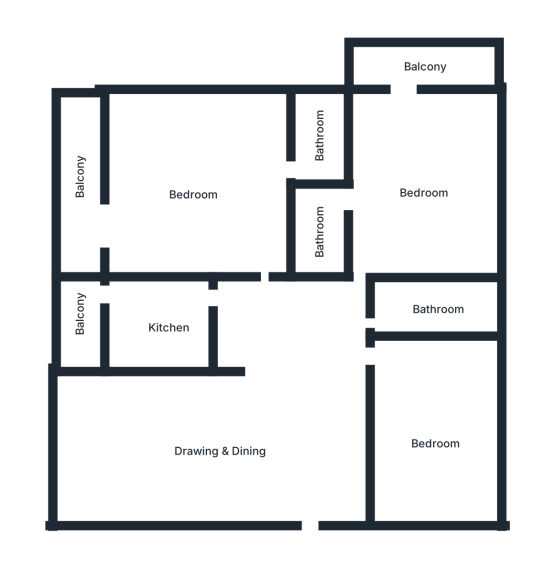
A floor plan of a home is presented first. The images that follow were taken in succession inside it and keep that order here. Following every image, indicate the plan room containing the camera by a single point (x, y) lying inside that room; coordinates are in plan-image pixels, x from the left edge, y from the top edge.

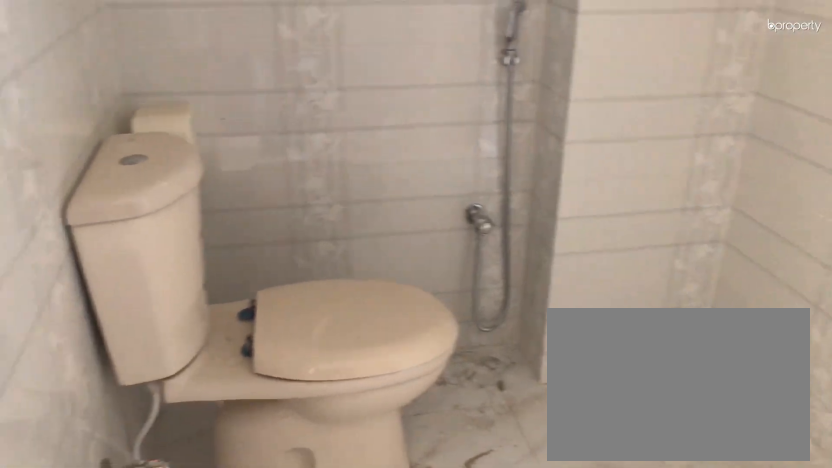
(318, 140)
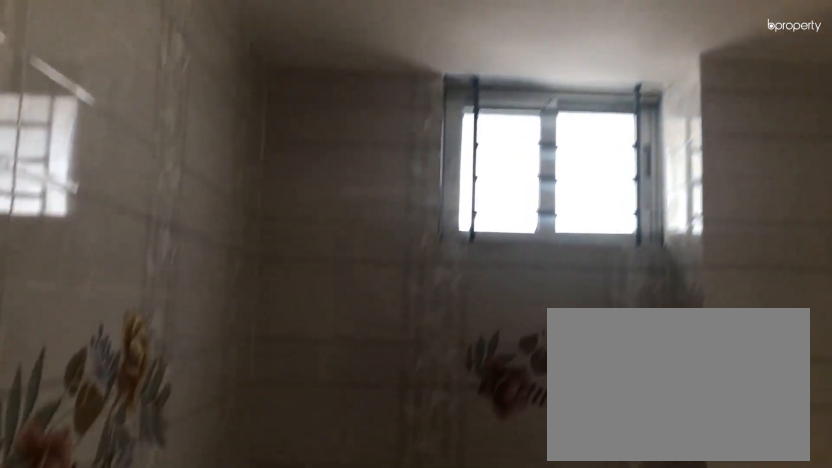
(318, 140)
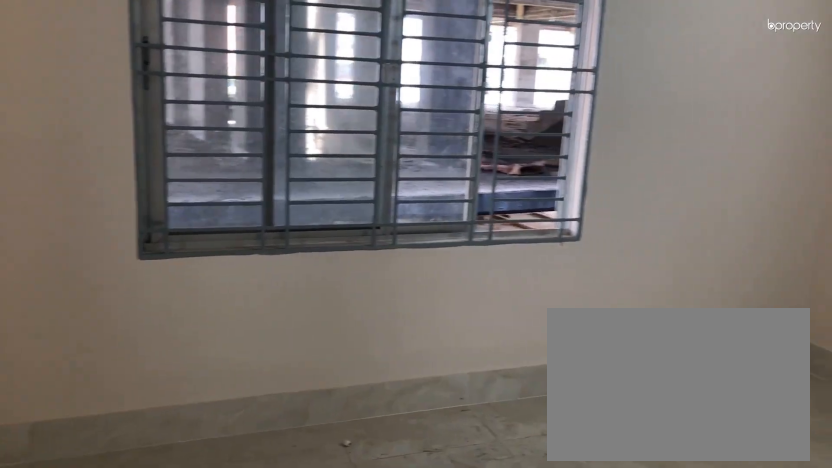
(423, 189)
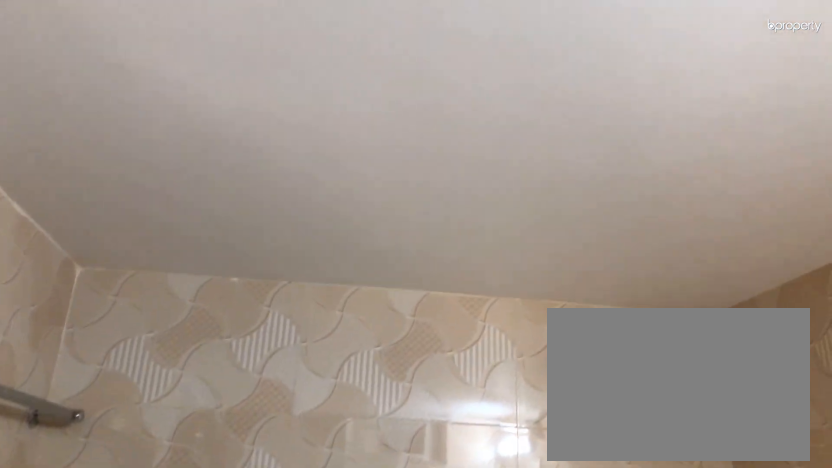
(318, 225)
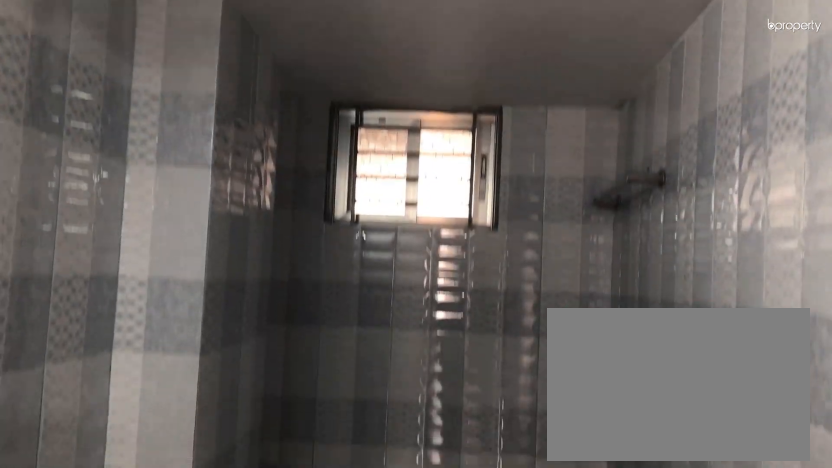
(441, 307)
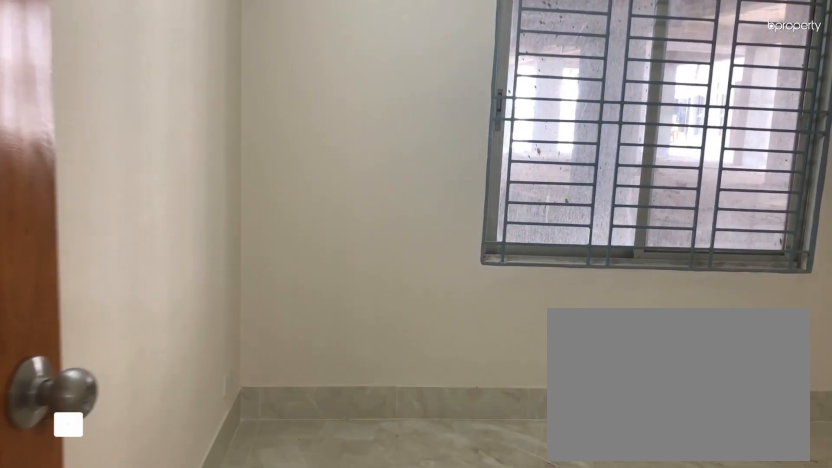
(437, 444)
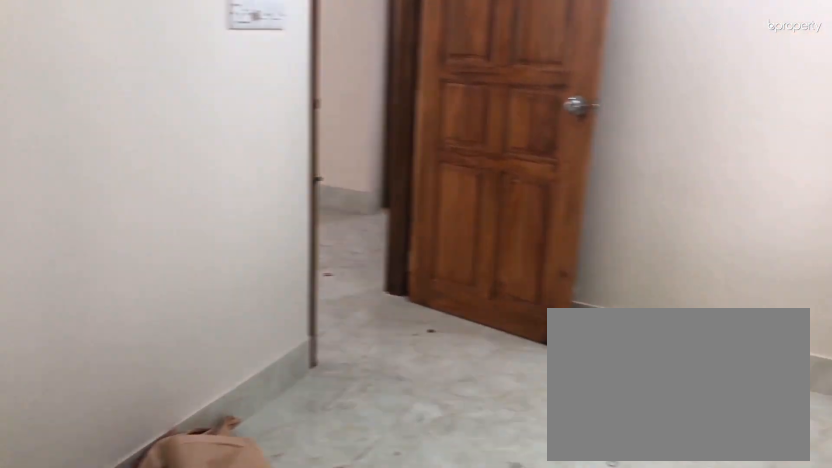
(437, 444)
